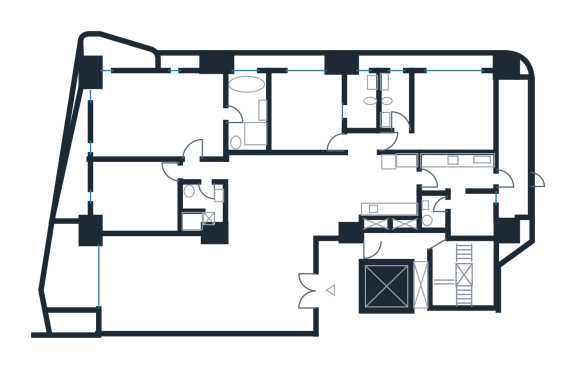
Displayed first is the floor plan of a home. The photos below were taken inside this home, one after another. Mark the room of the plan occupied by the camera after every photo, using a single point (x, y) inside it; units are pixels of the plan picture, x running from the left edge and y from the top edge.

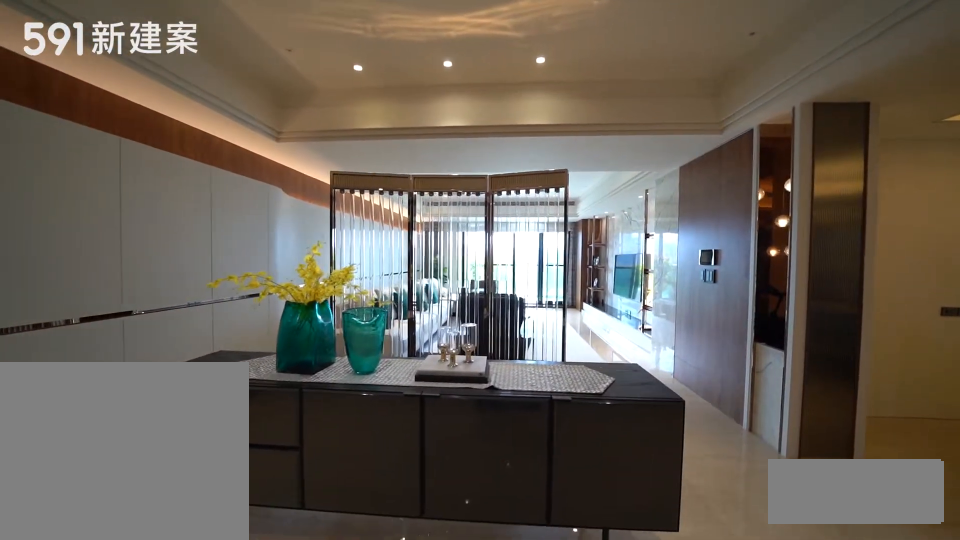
(280, 289)
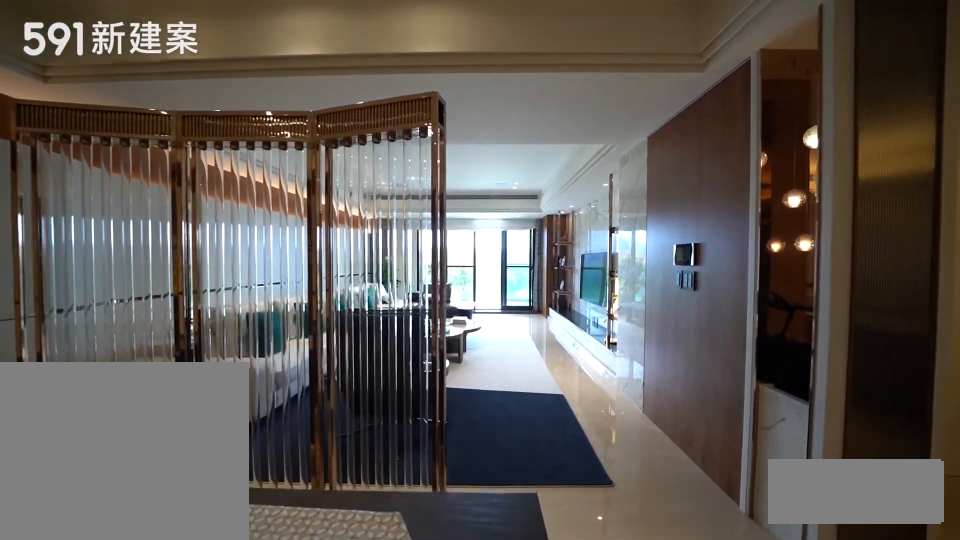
(280, 289)
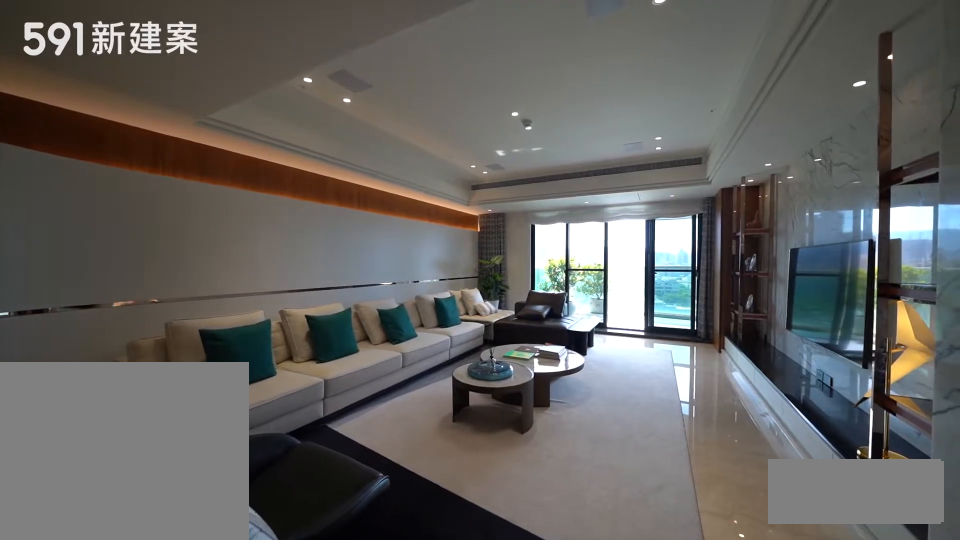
(174, 286)
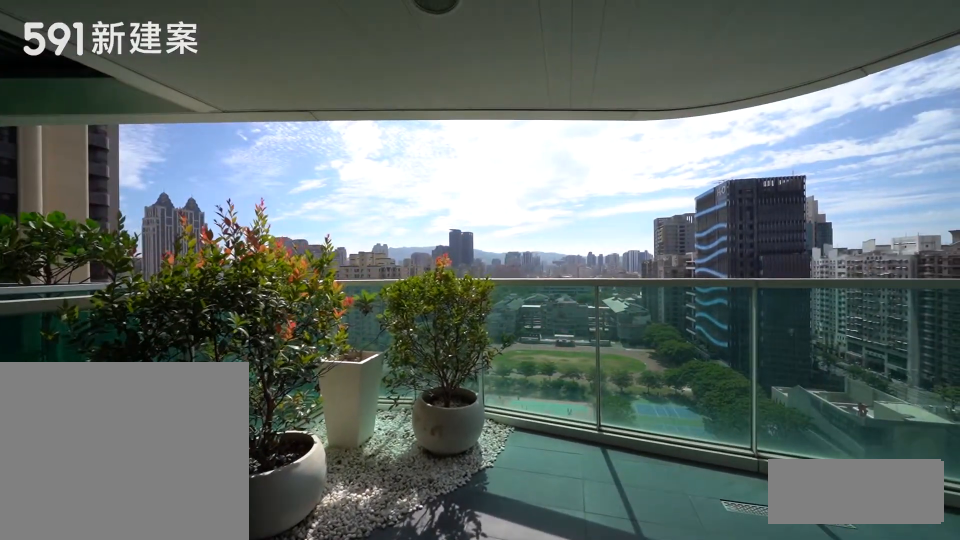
(70, 270)
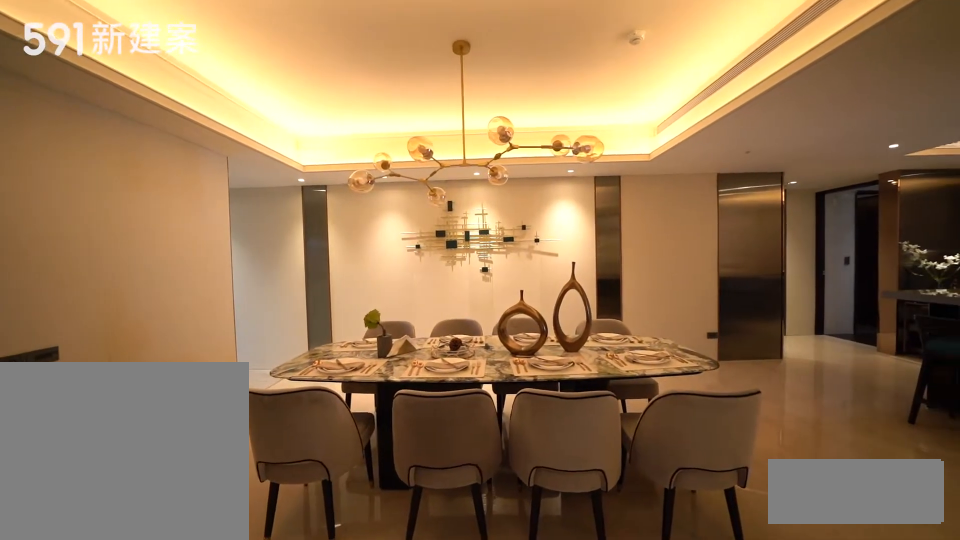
(288, 197)
